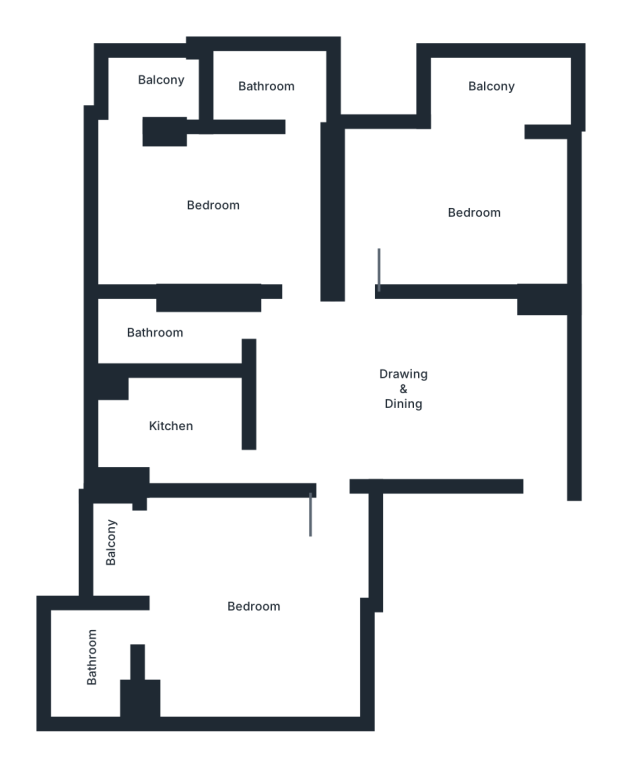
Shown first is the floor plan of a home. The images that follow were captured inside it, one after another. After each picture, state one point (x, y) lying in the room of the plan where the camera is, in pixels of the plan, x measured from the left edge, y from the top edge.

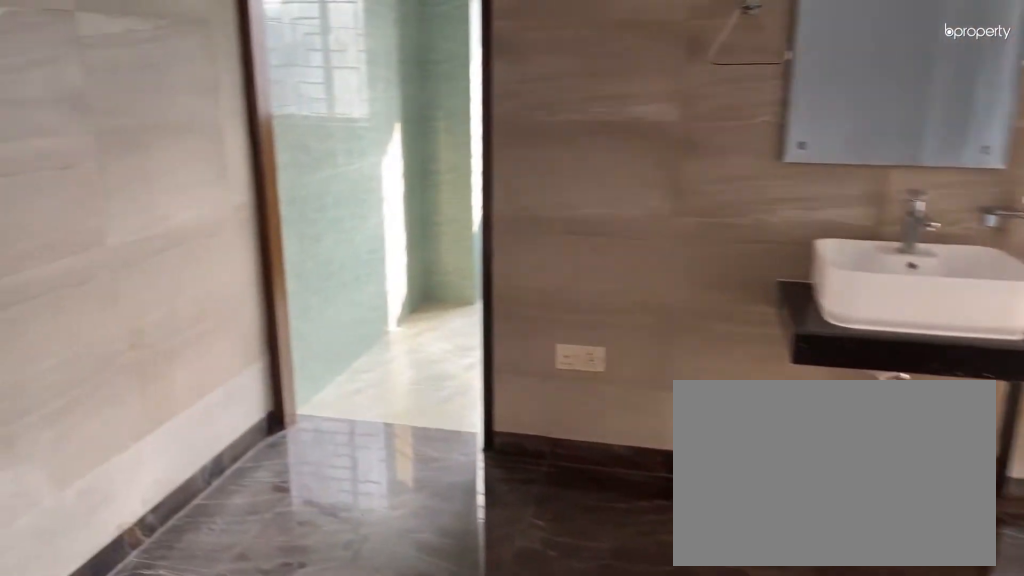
(406, 373)
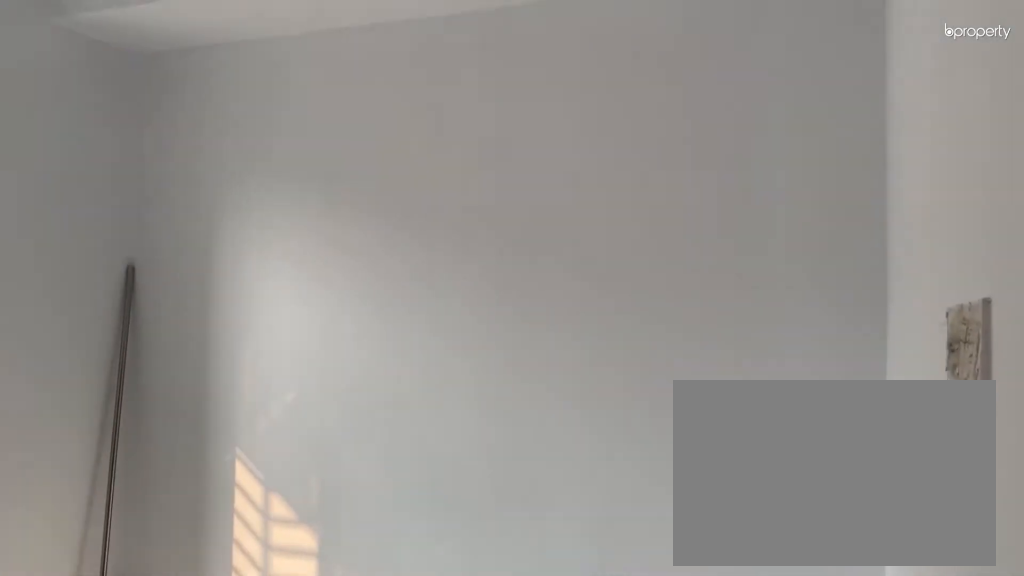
(478, 210)
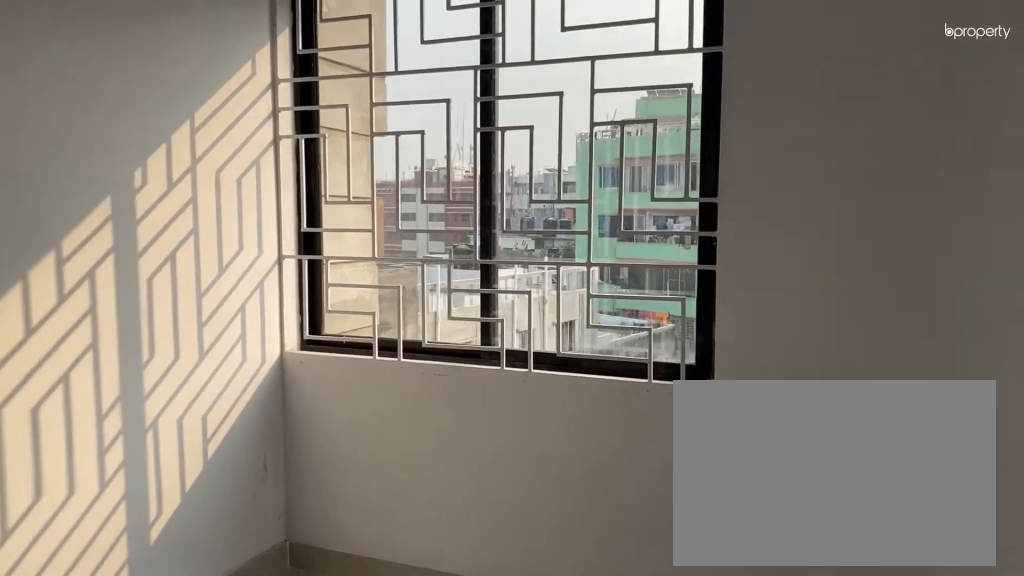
(219, 201)
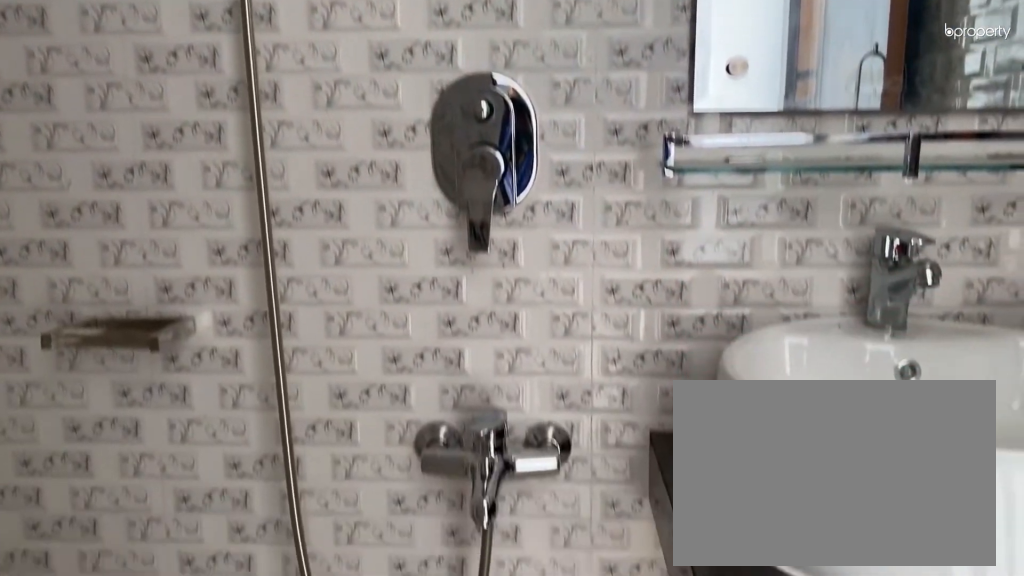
(266, 81)
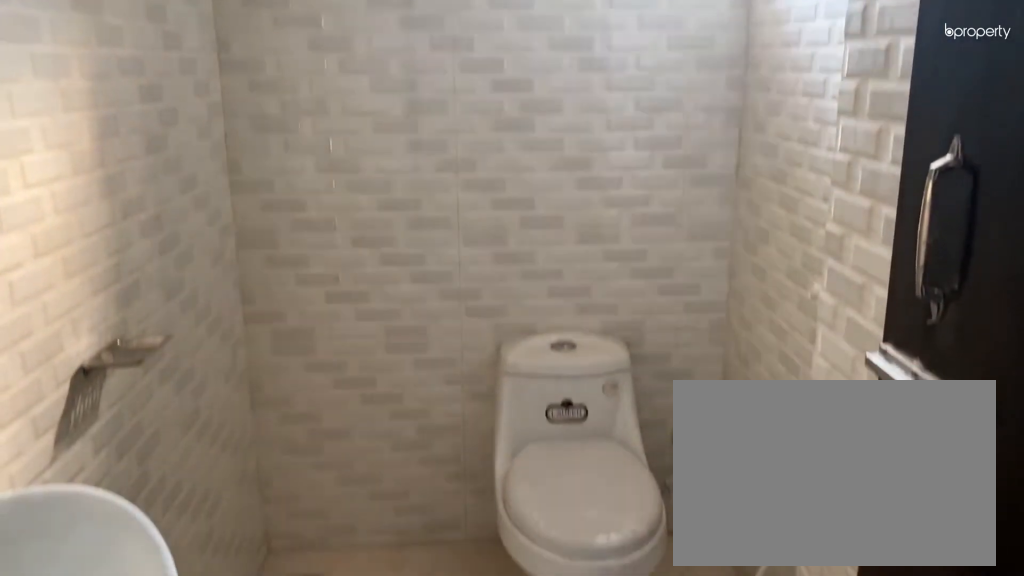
(170, 332)
